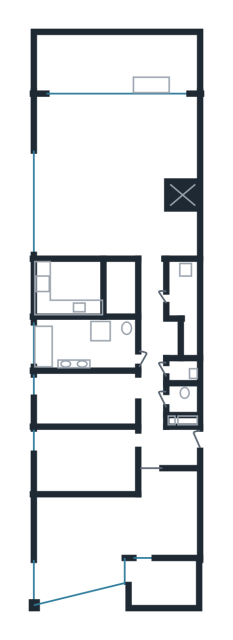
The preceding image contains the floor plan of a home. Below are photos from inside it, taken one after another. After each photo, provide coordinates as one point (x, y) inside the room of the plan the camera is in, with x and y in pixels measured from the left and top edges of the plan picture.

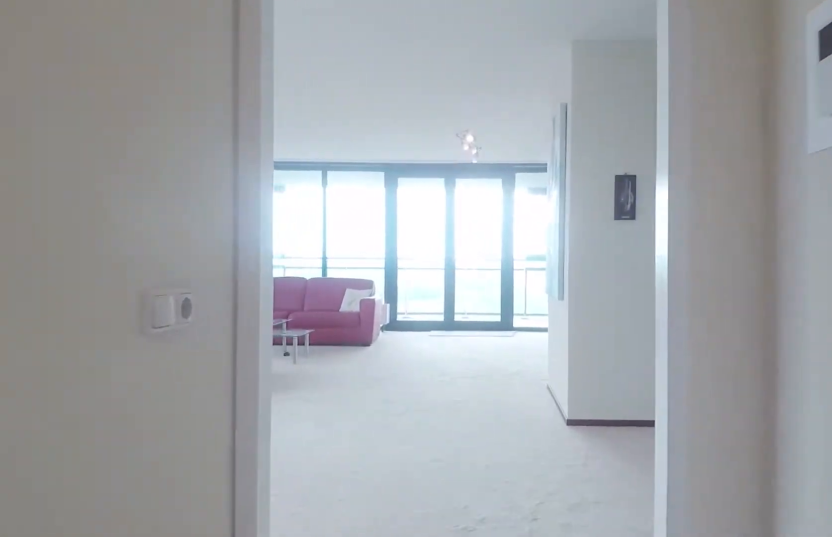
(158, 378)
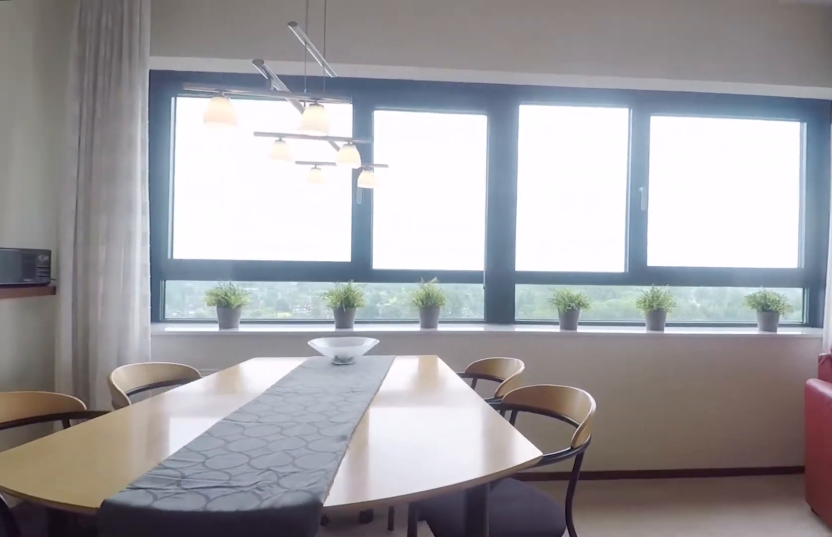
(114, 177)
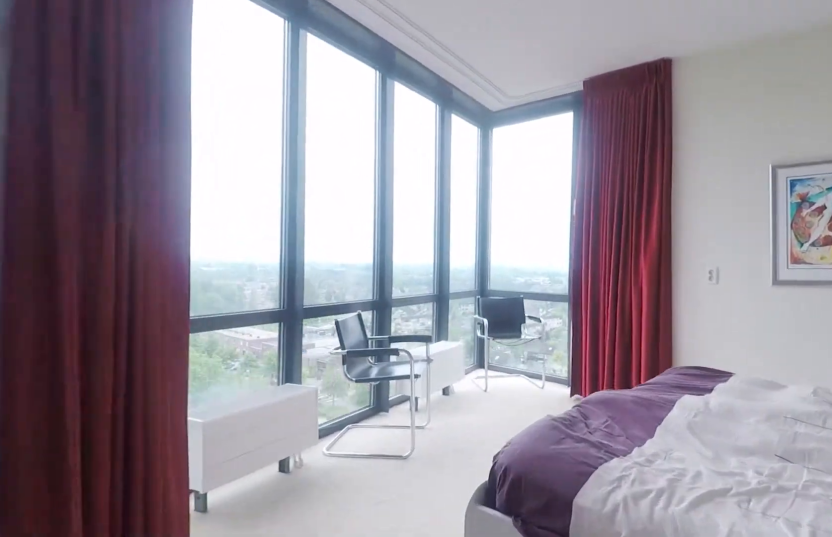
(76, 524)
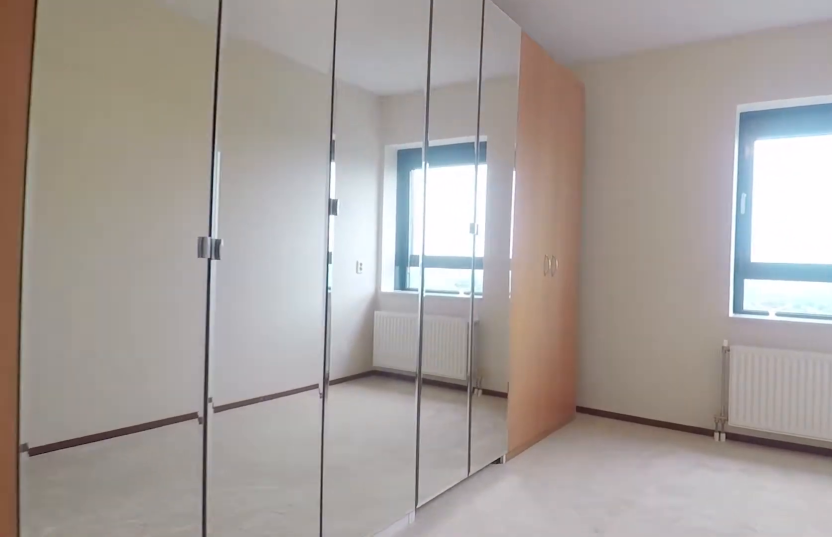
(86, 463)
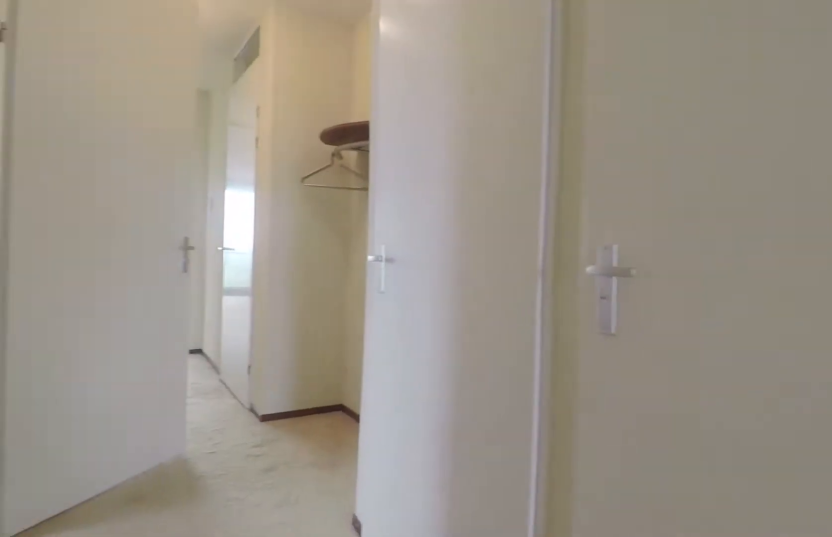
(158, 377)
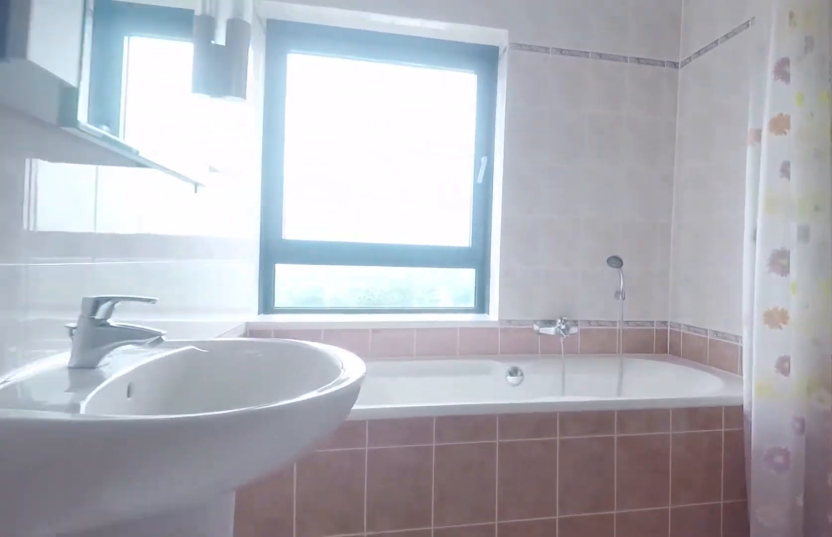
(87, 345)
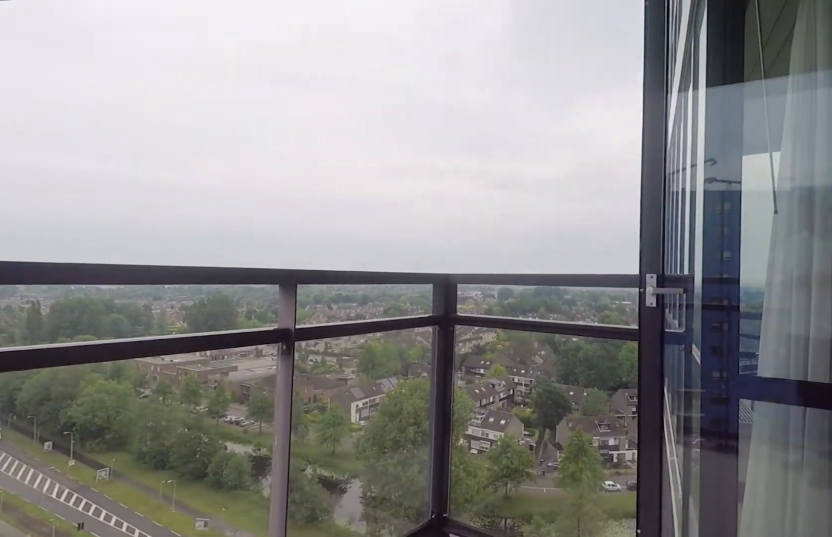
(162, 584)
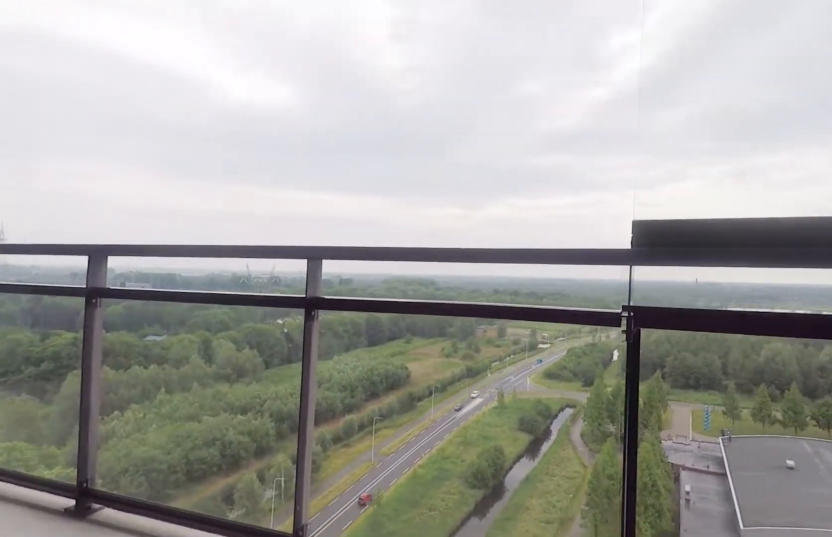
(117, 63)
